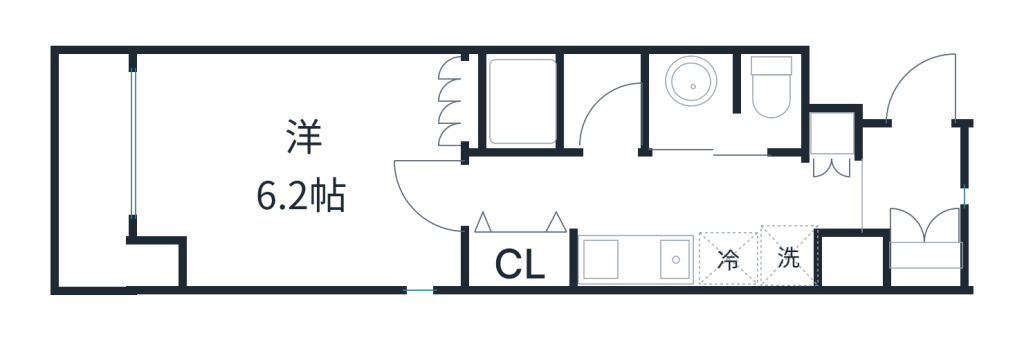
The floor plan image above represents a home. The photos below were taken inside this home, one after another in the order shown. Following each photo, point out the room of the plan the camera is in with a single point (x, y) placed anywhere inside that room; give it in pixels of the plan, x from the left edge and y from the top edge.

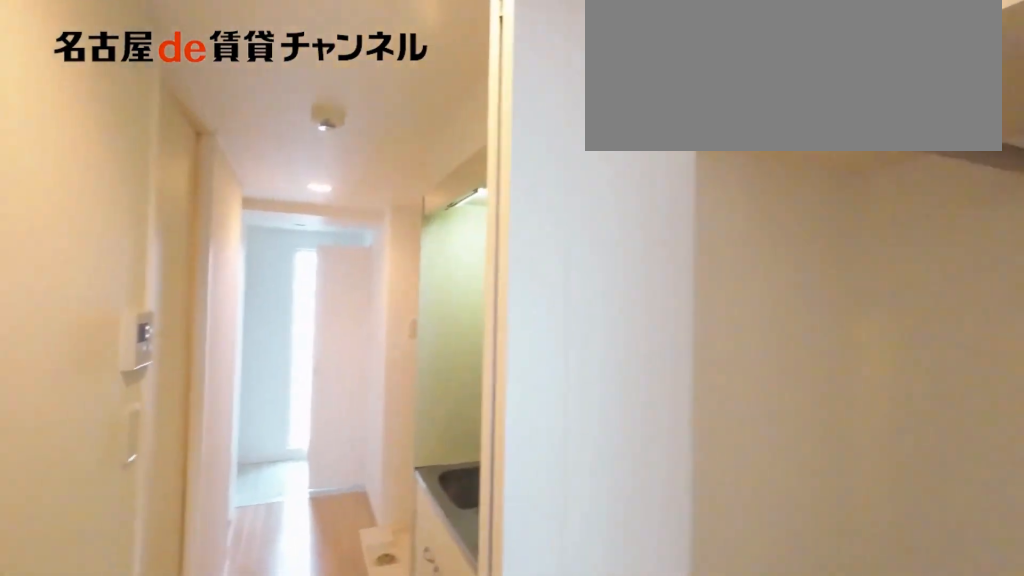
(523, 259)
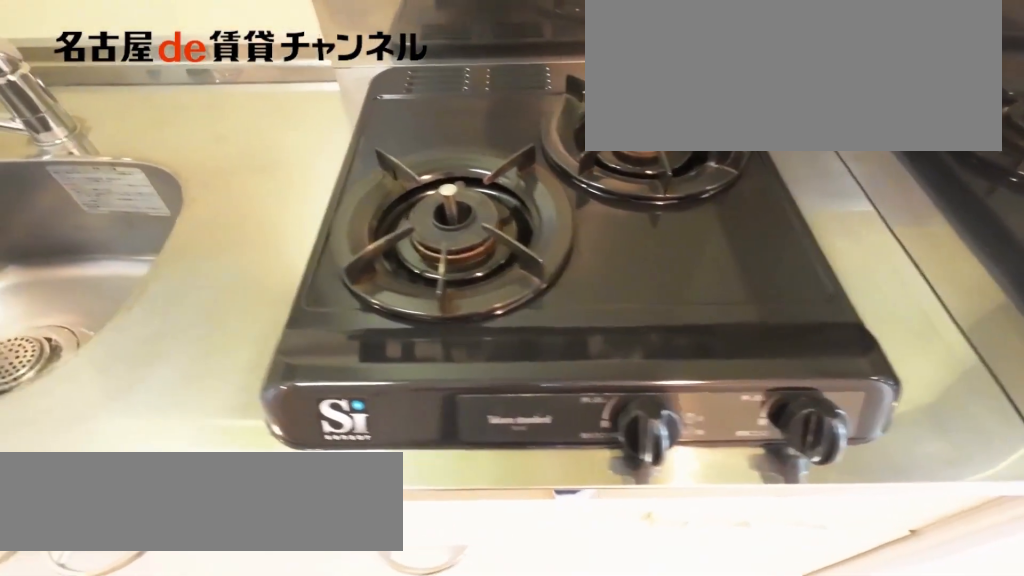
(662, 260)
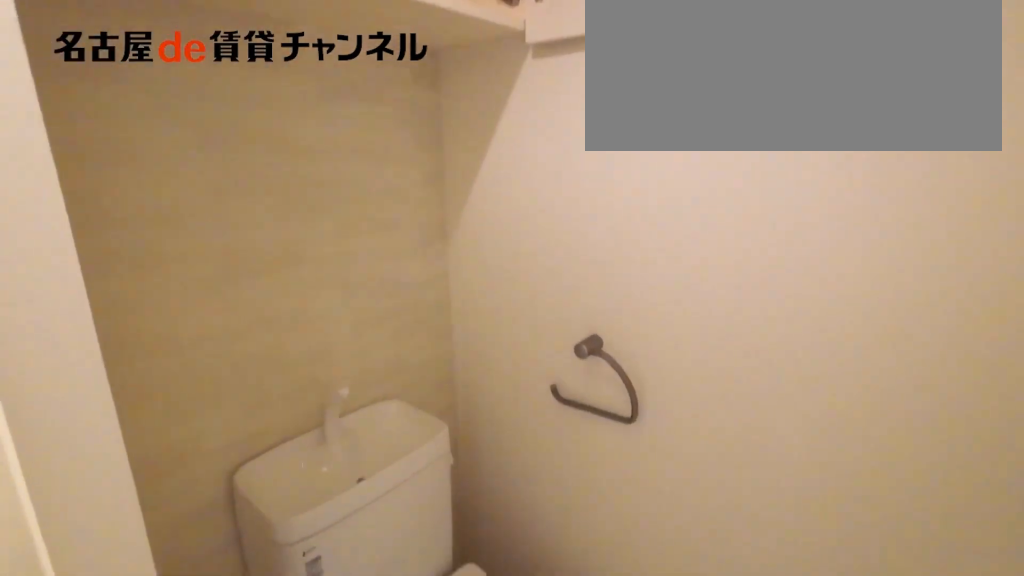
(725, 103)
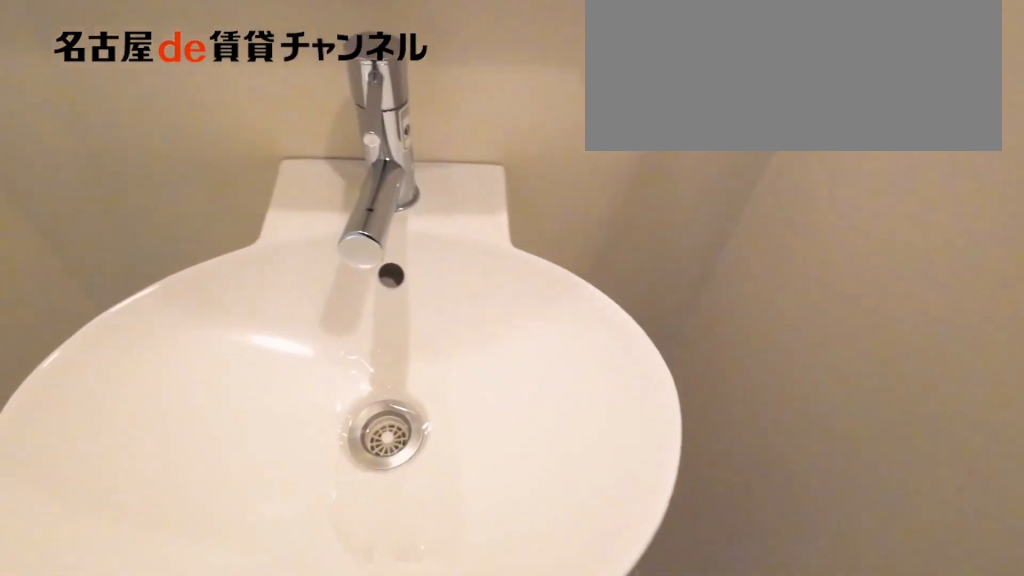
(725, 103)
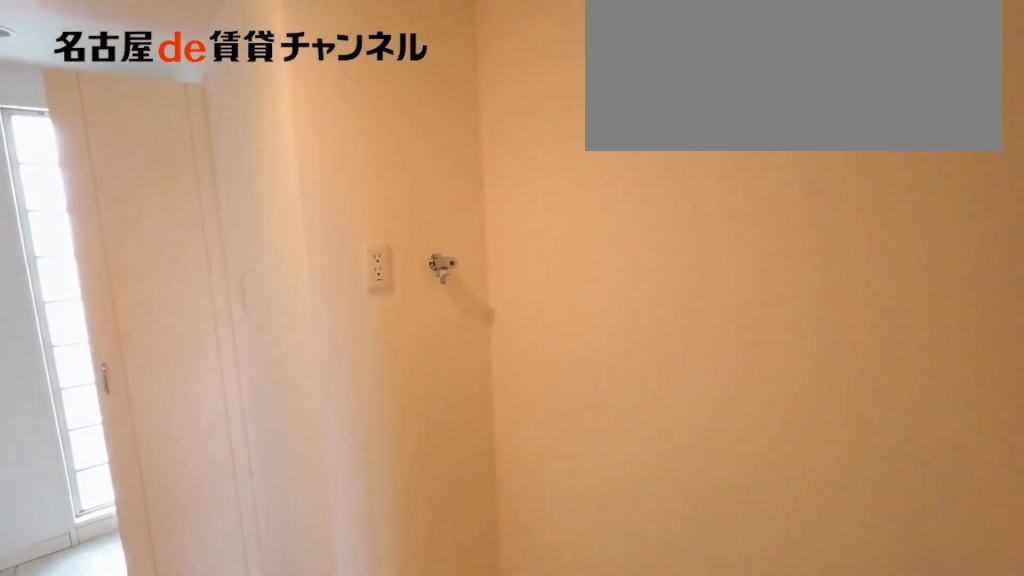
(790, 255)
